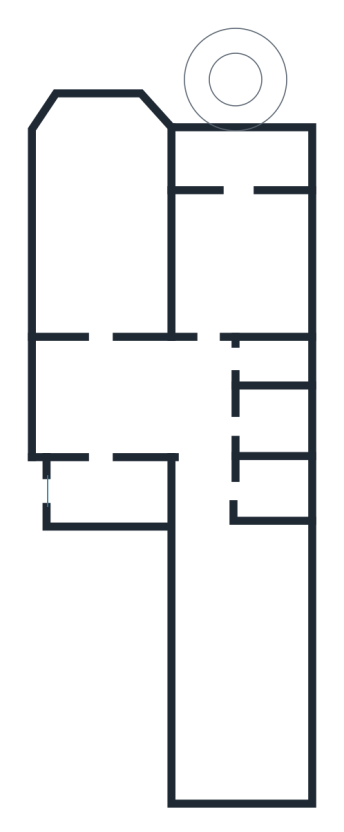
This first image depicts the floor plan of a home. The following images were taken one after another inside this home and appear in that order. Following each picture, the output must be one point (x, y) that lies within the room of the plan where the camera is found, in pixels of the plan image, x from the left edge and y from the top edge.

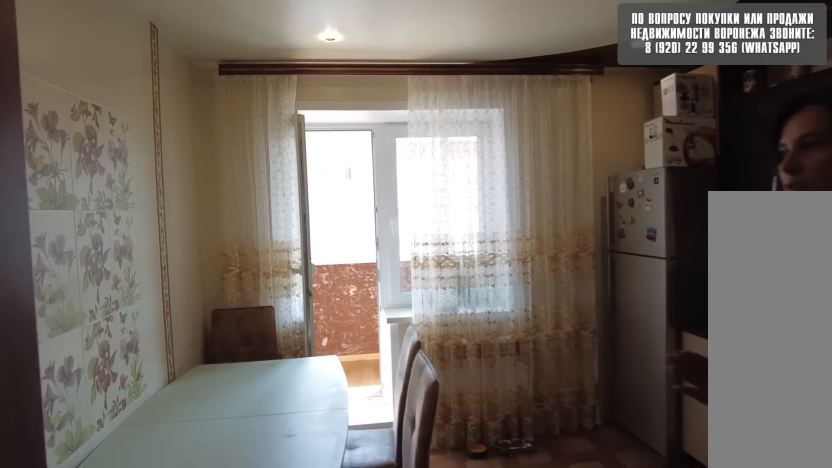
(201, 391)
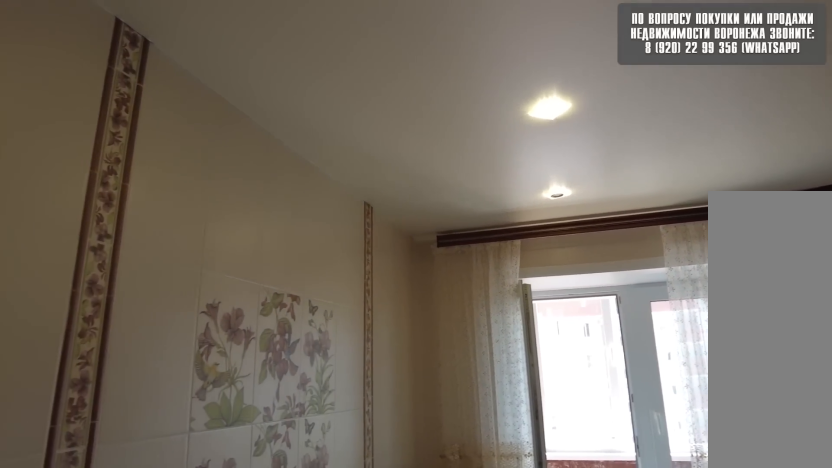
(245, 293)
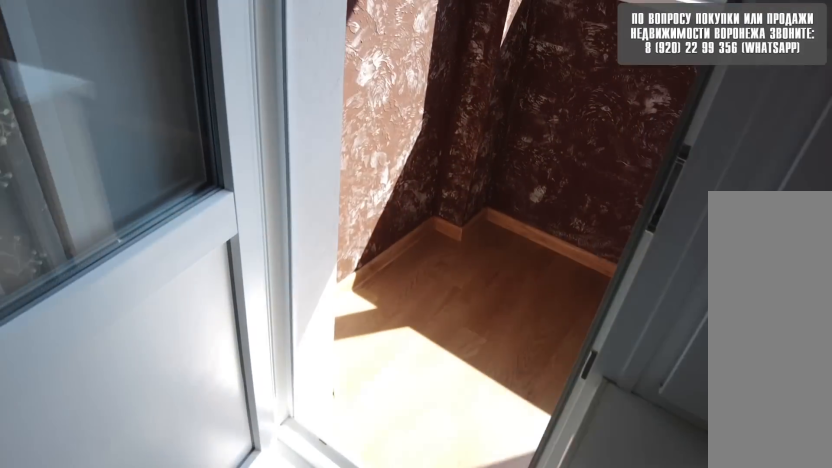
(245, 293)
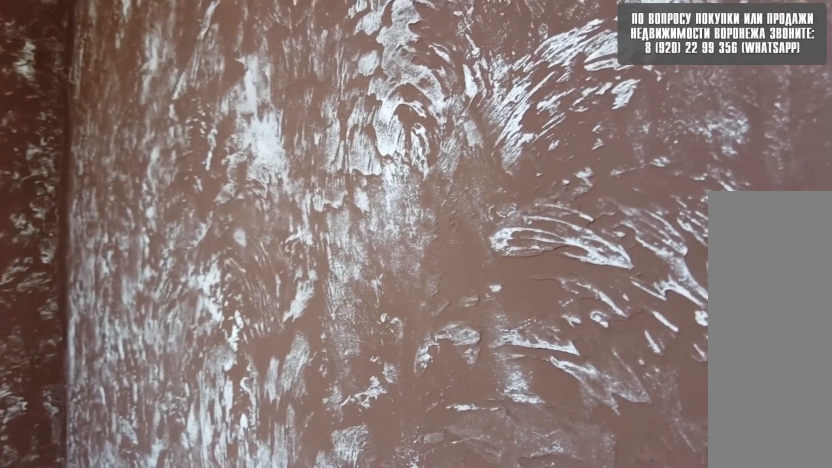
(235, 170)
